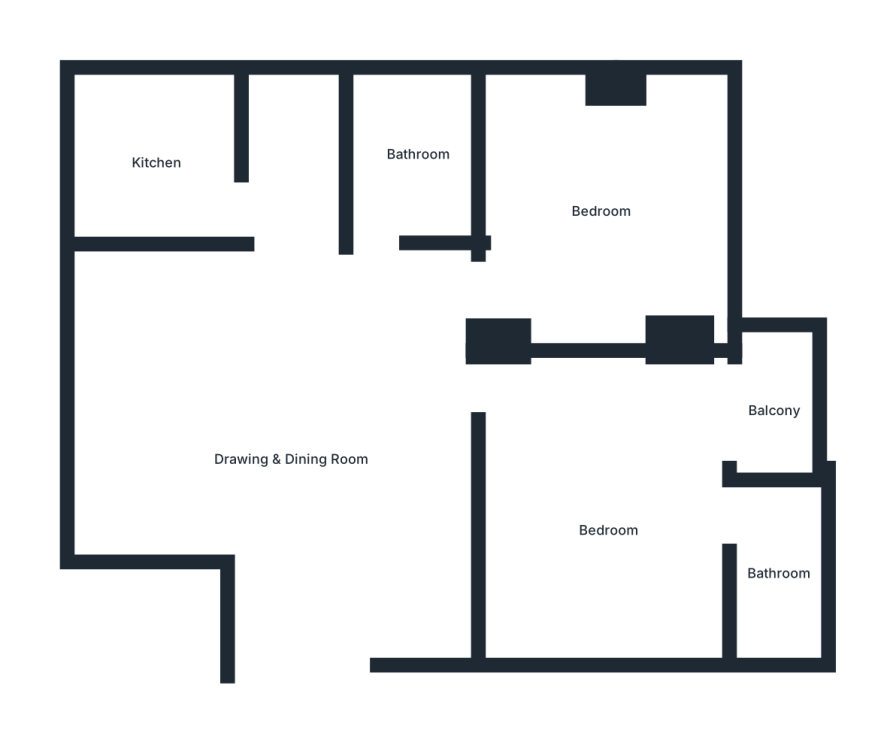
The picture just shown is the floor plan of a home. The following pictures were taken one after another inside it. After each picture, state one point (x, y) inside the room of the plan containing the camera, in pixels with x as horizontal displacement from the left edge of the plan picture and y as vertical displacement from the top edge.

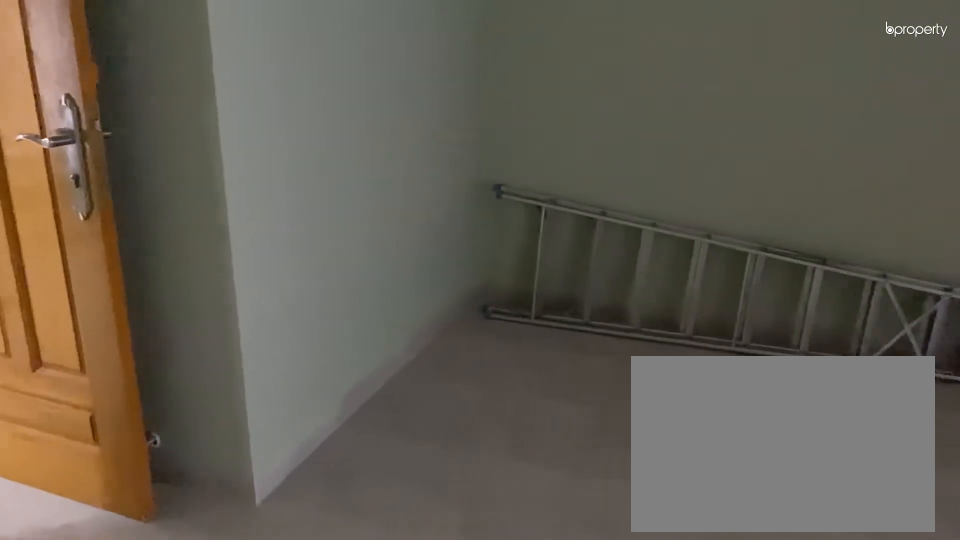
(299, 467)
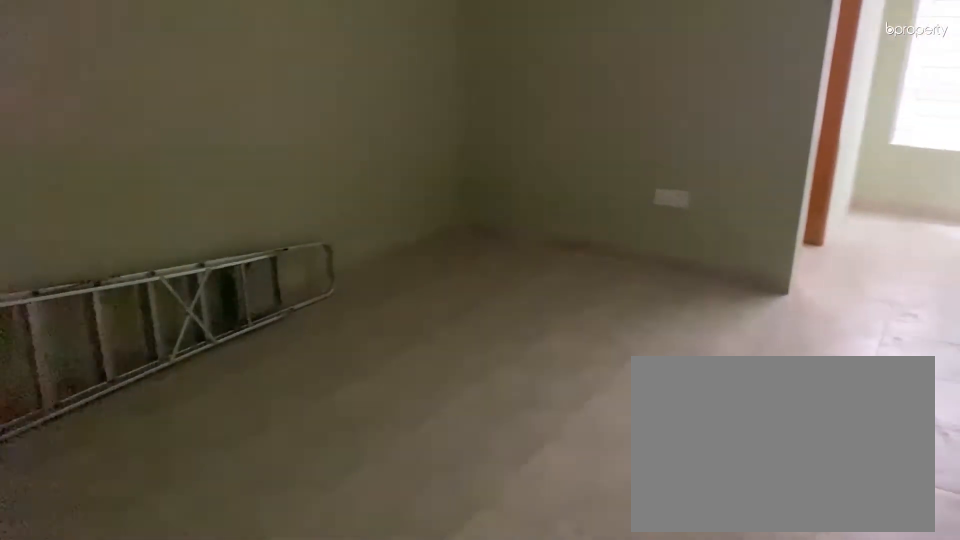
(299, 467)
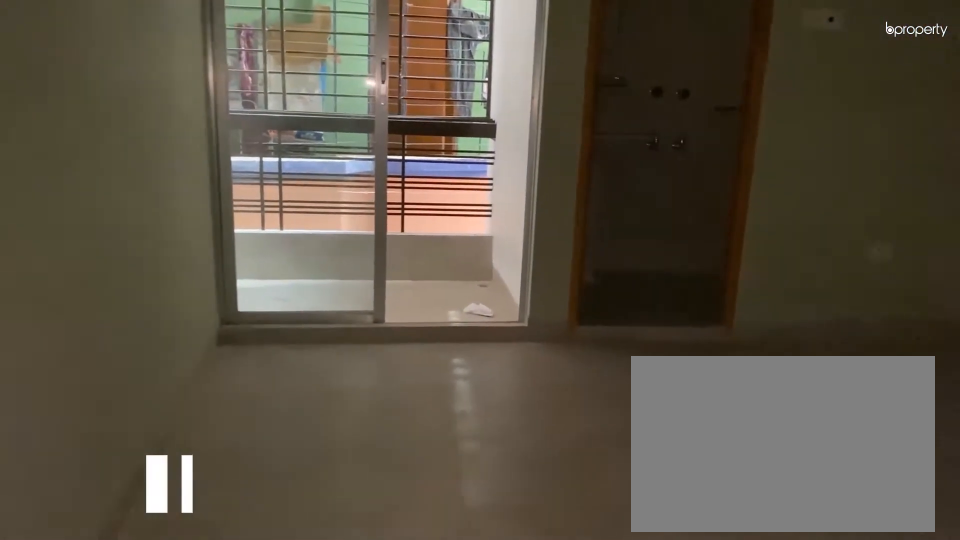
(611, 534)
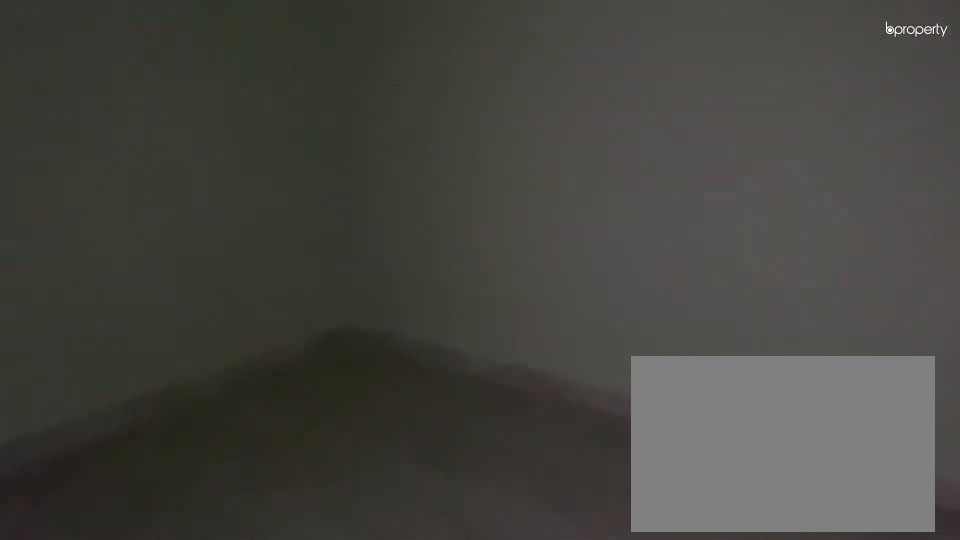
(611, 534)
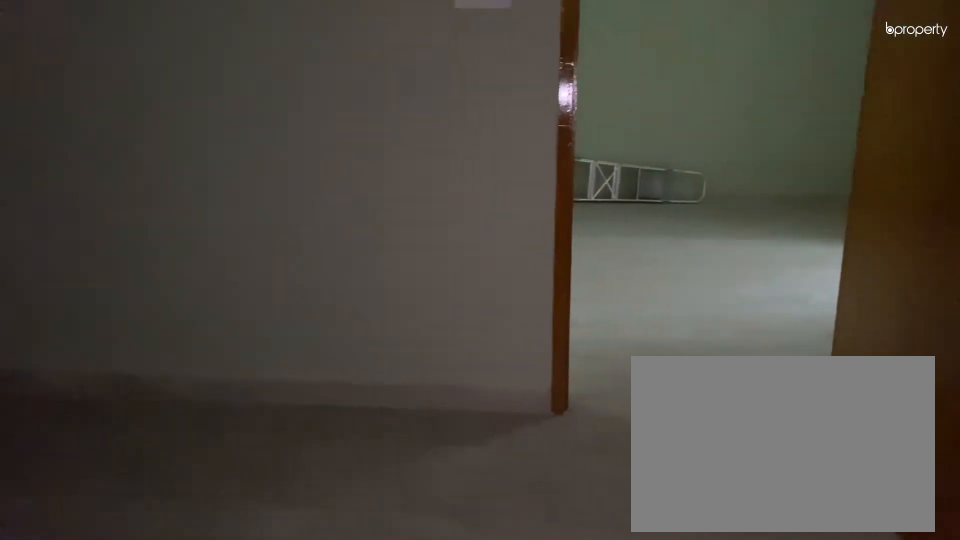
(611, 534)
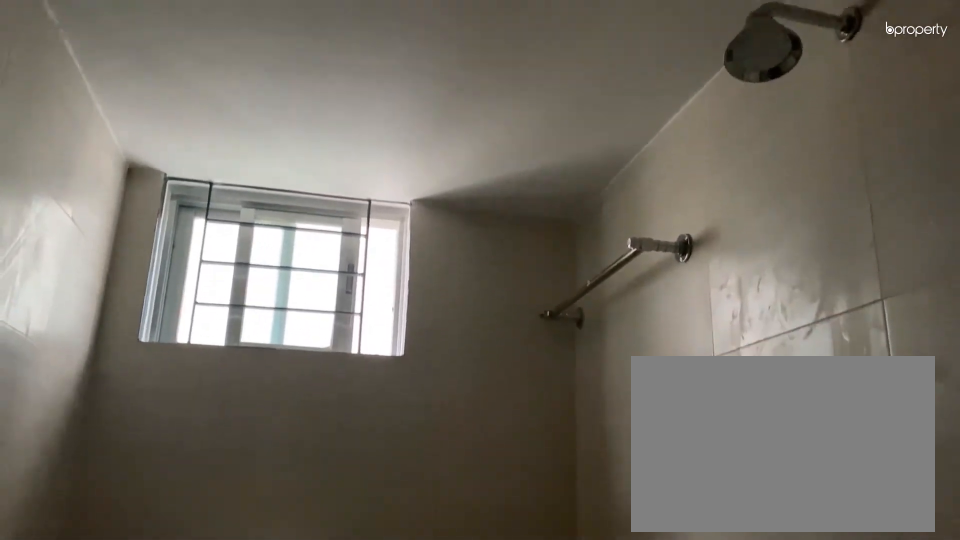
(425, 156)
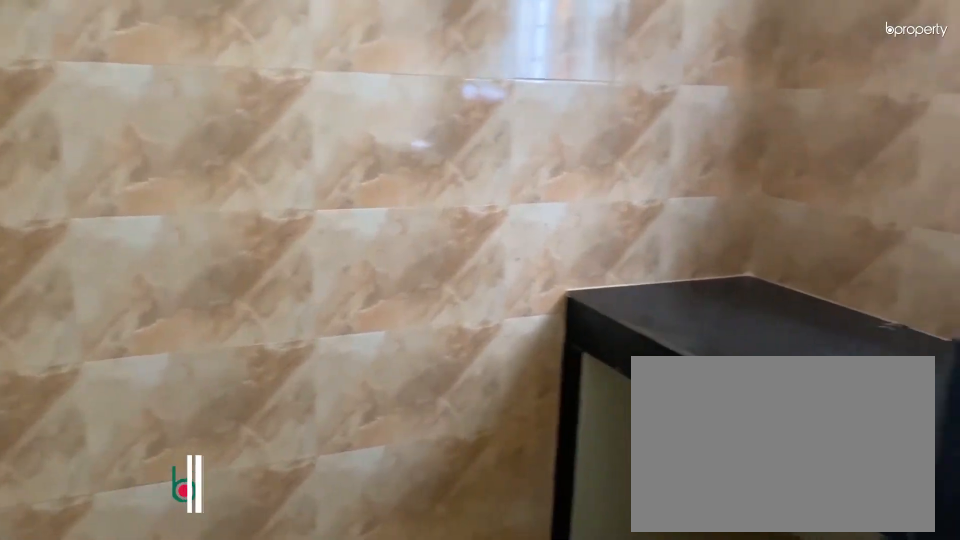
(160, 165)
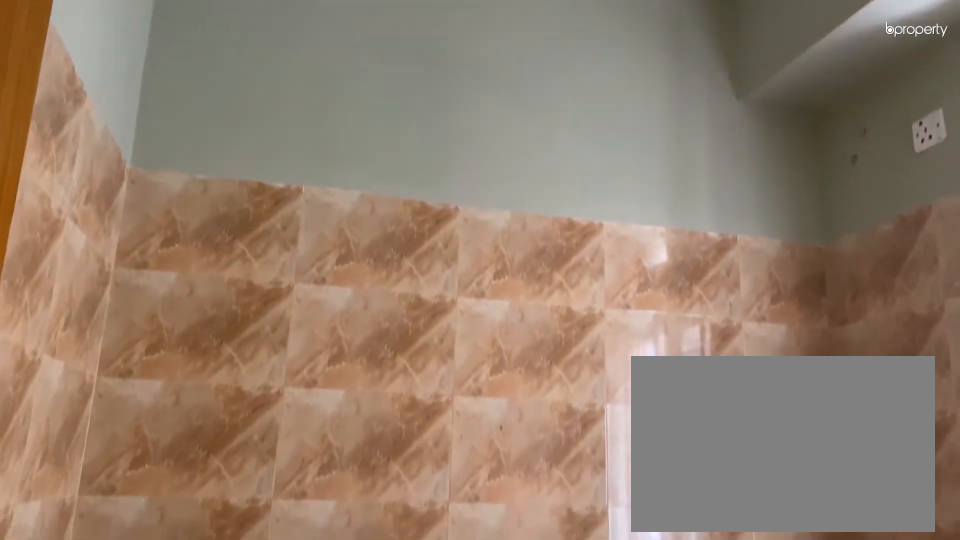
(161, 164)
